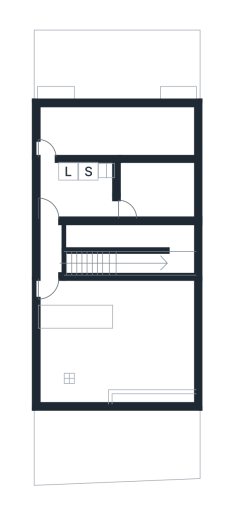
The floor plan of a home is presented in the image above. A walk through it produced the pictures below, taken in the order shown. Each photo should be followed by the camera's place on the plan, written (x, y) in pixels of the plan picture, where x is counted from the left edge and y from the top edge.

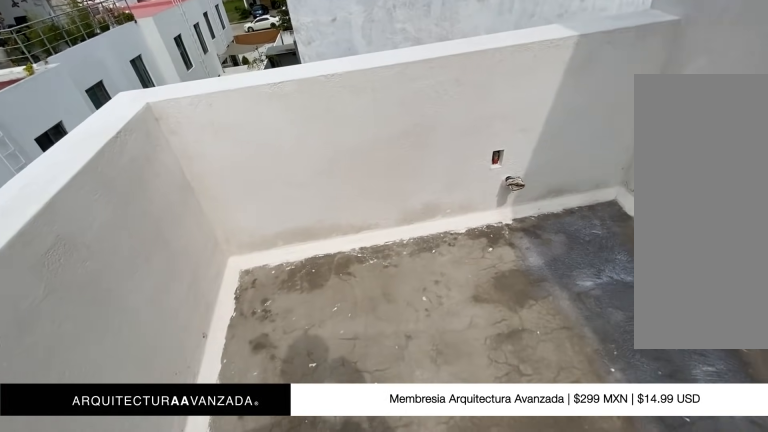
(89, 132)
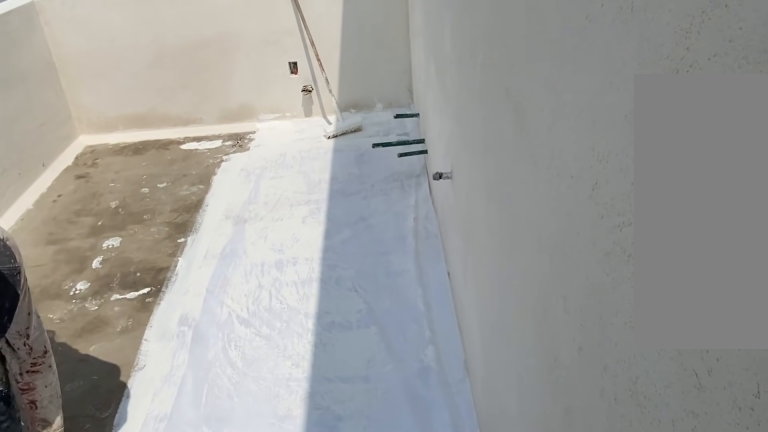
(105, 140)
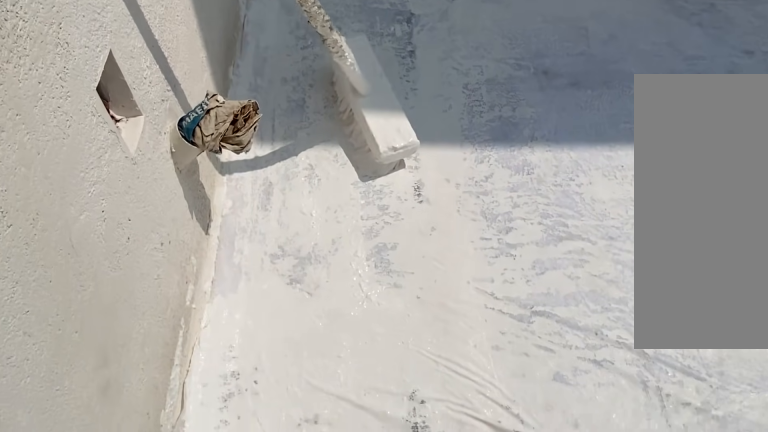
(171, 120)
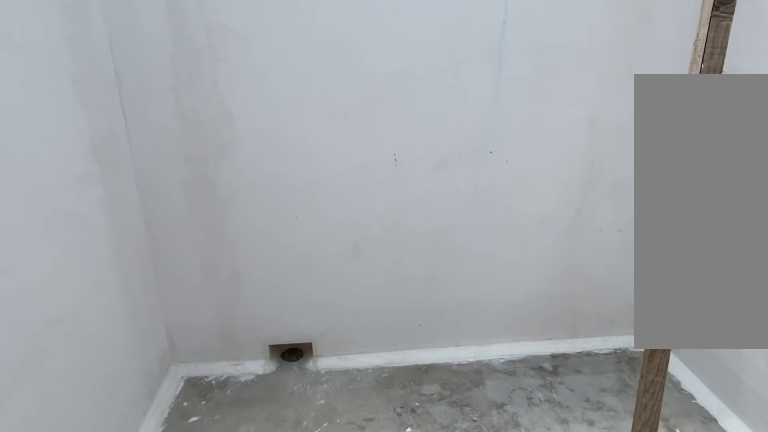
(134, 196)
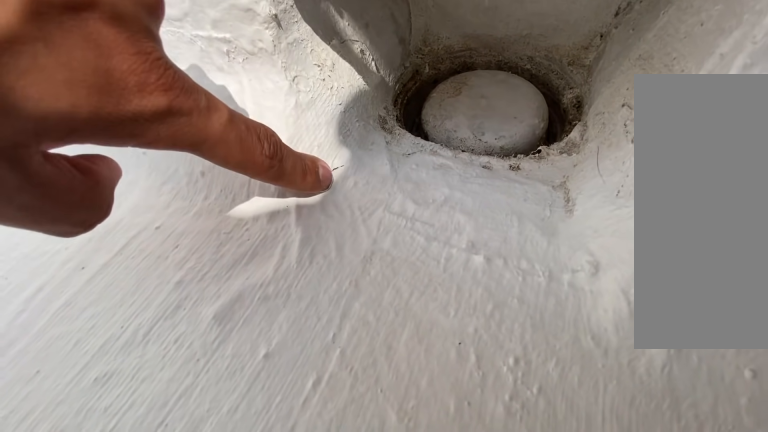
(43, 116)
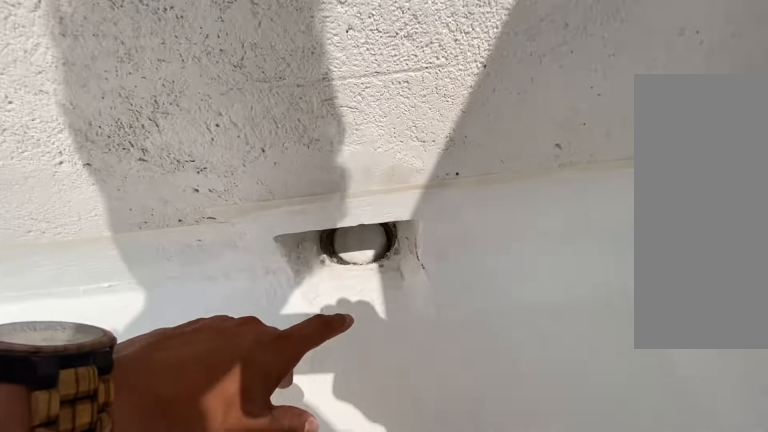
(44, 115)
